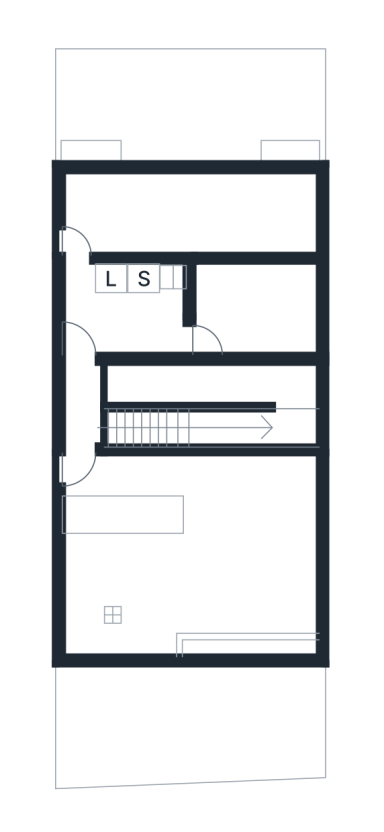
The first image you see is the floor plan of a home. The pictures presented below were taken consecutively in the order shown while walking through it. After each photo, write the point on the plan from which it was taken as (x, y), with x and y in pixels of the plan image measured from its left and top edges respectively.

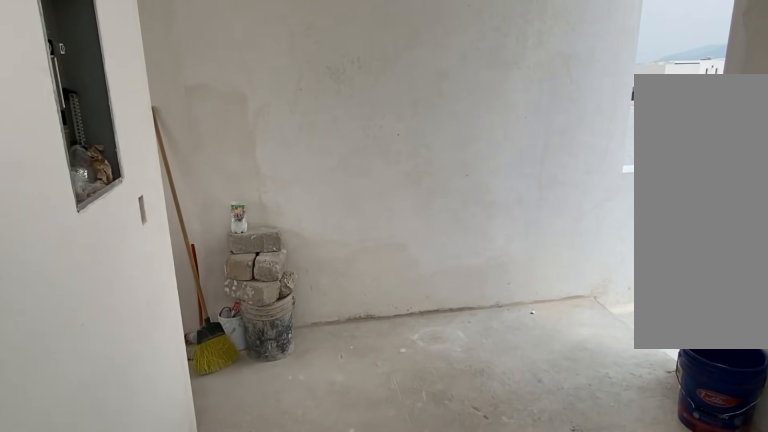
(218, 320)
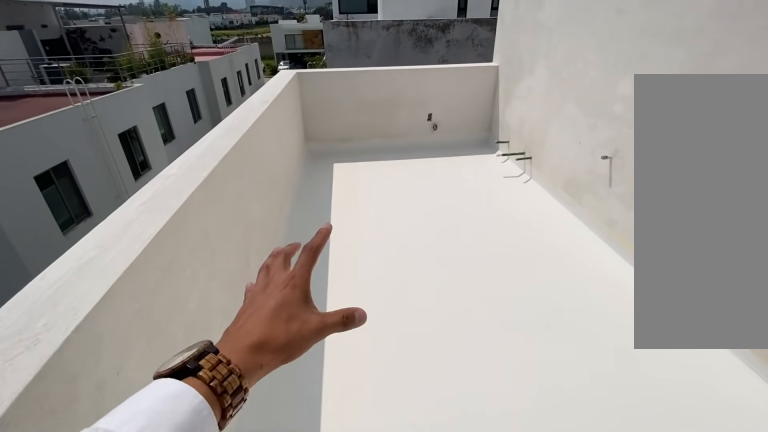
(134, 199)
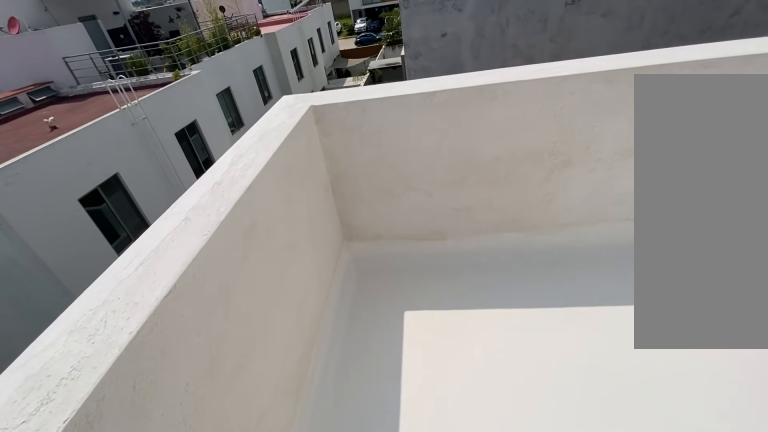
(185, 202)
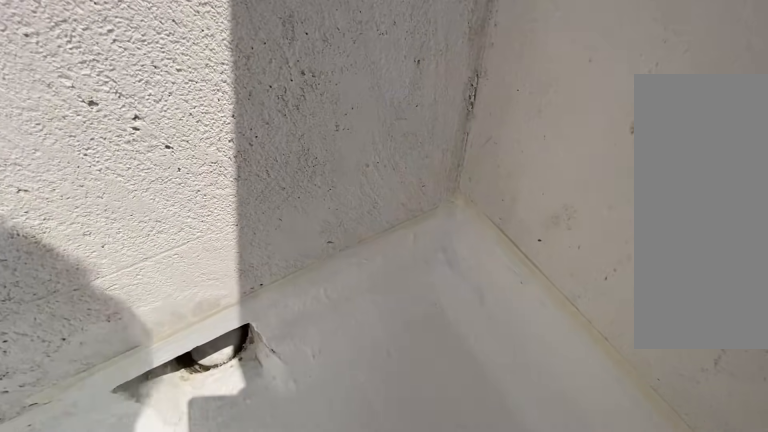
(73, 187)
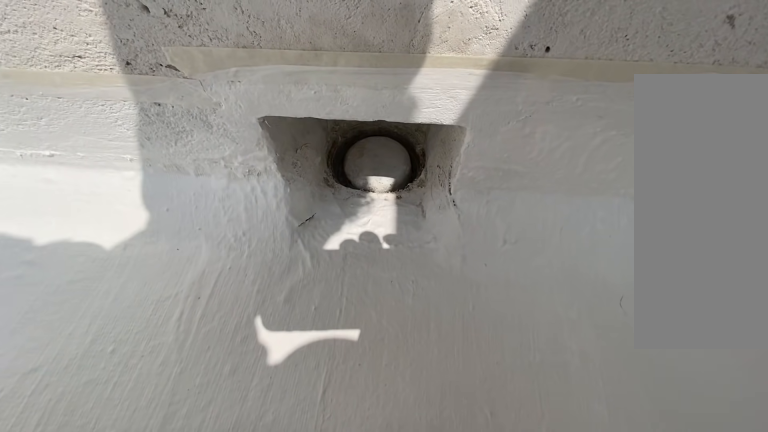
(73, 189)
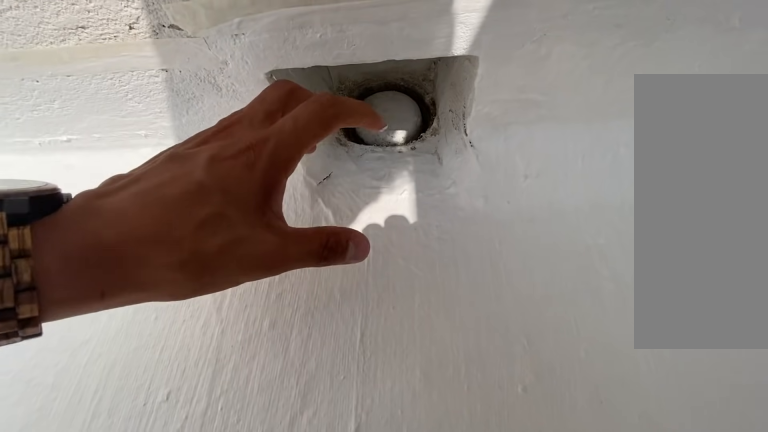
(73, 189)
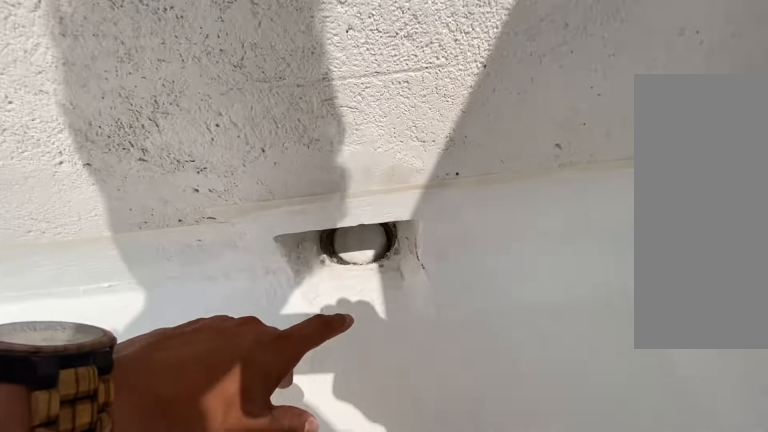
(73, 187)
